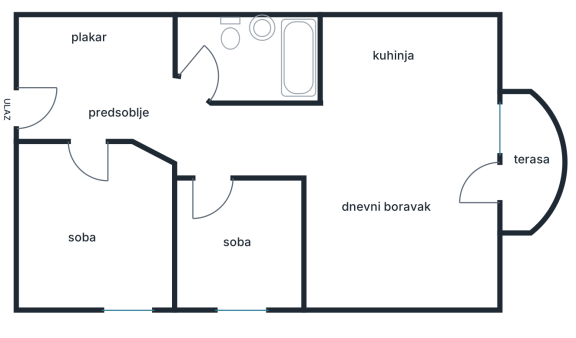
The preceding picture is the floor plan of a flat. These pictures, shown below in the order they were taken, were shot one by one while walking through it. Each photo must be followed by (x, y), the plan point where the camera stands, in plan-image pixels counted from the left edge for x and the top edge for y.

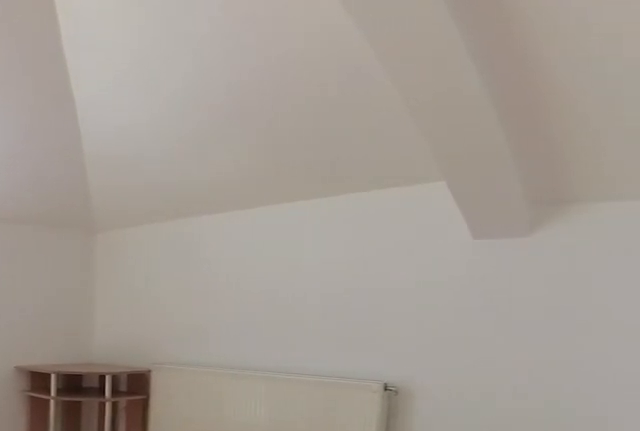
(296, 149)
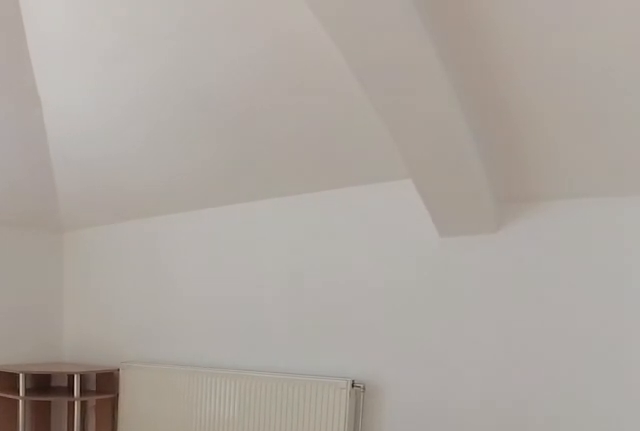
(306, 157)
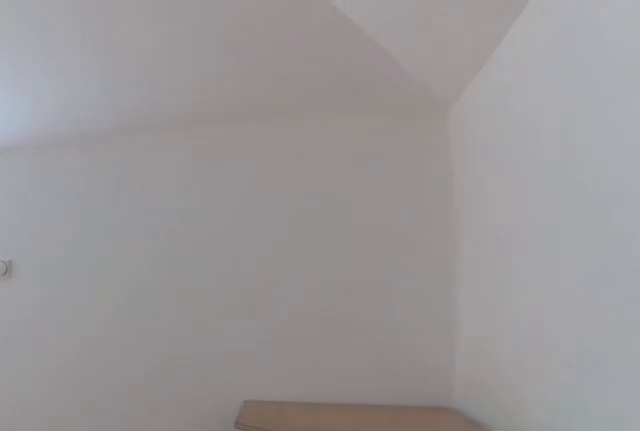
(385, 262)
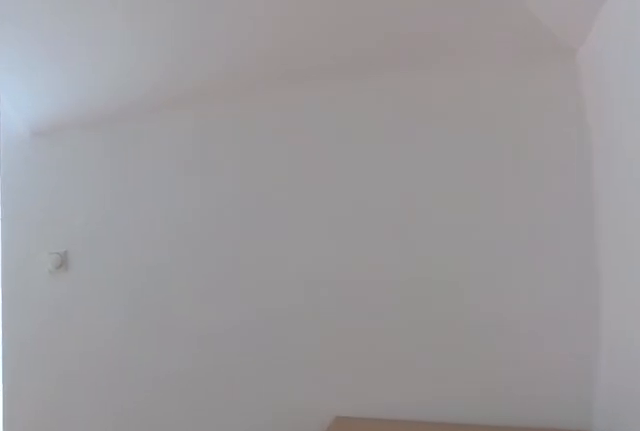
(396, 272)
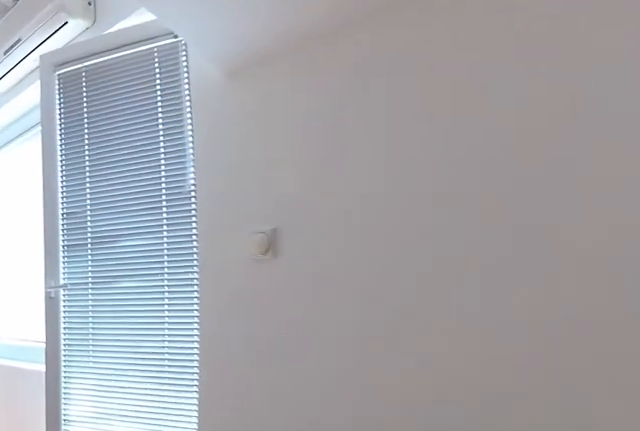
(415, 279)
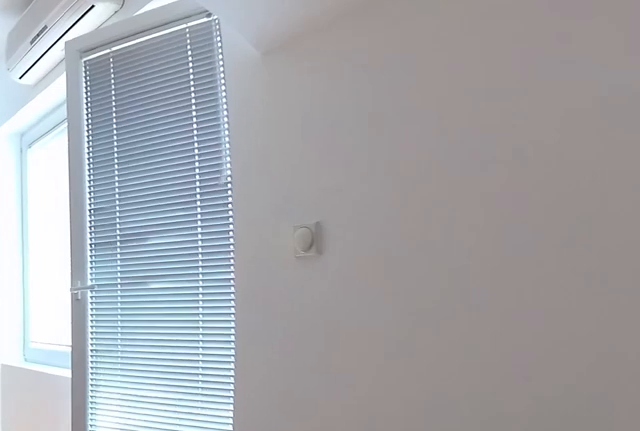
(422, 279)
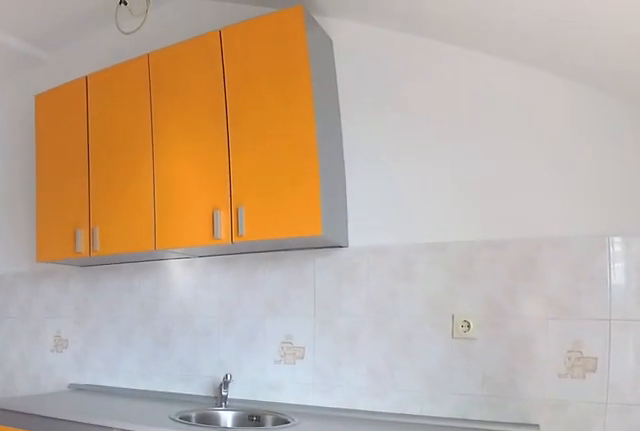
(467, 134)
